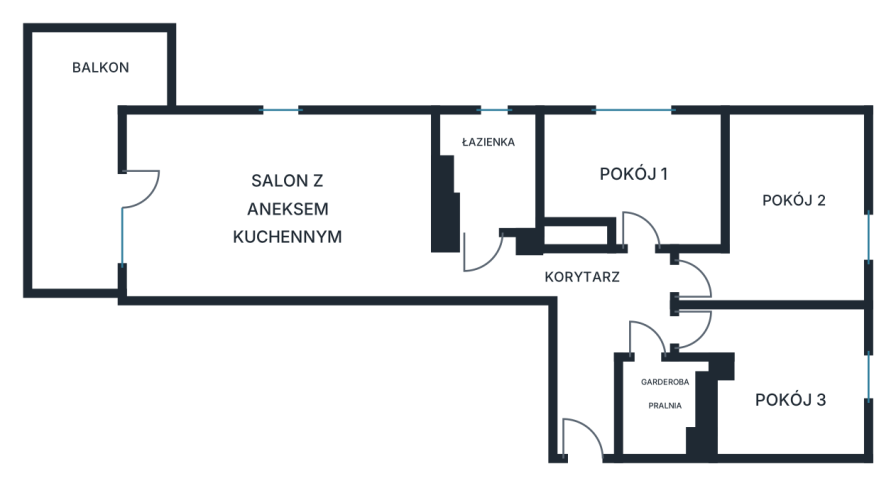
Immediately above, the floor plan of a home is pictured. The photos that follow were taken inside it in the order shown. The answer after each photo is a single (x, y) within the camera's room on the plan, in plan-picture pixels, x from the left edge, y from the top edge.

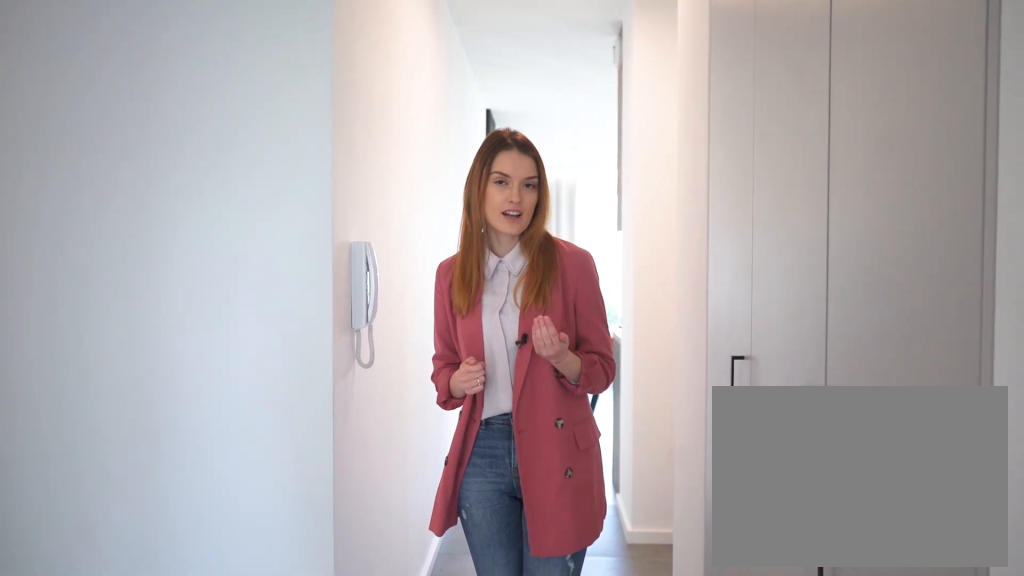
(576, 314)
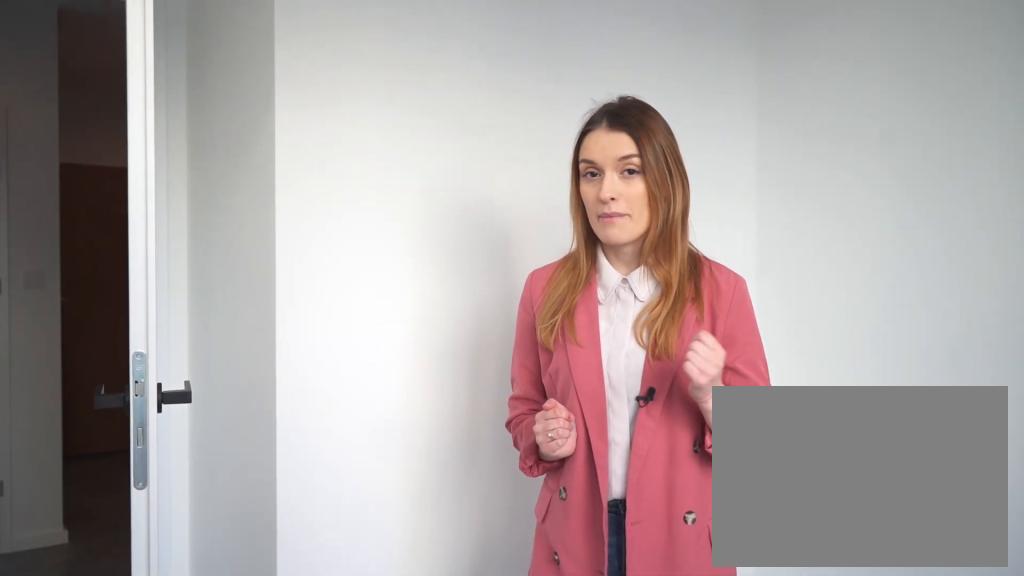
(638, 173)
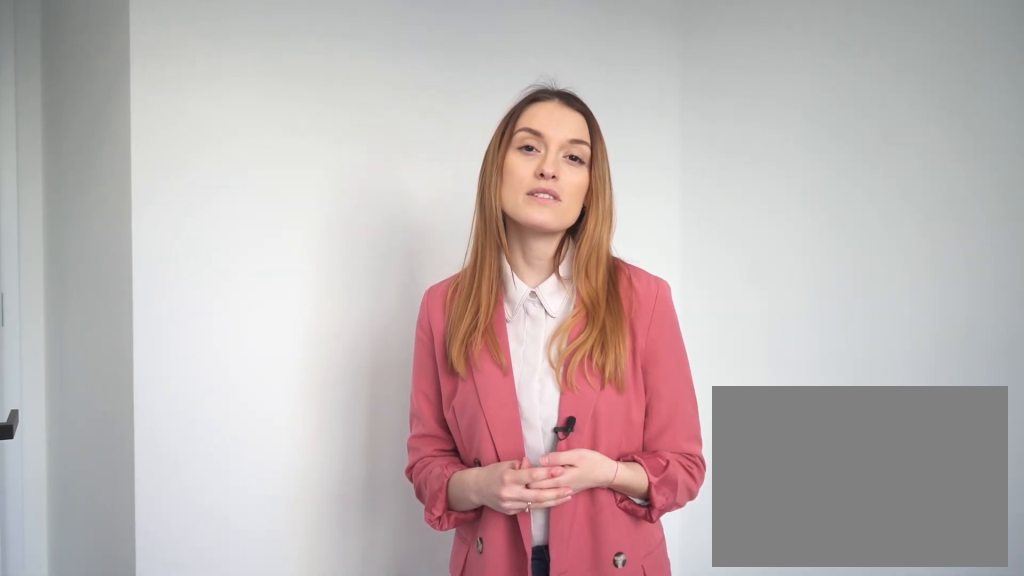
(637, 173)
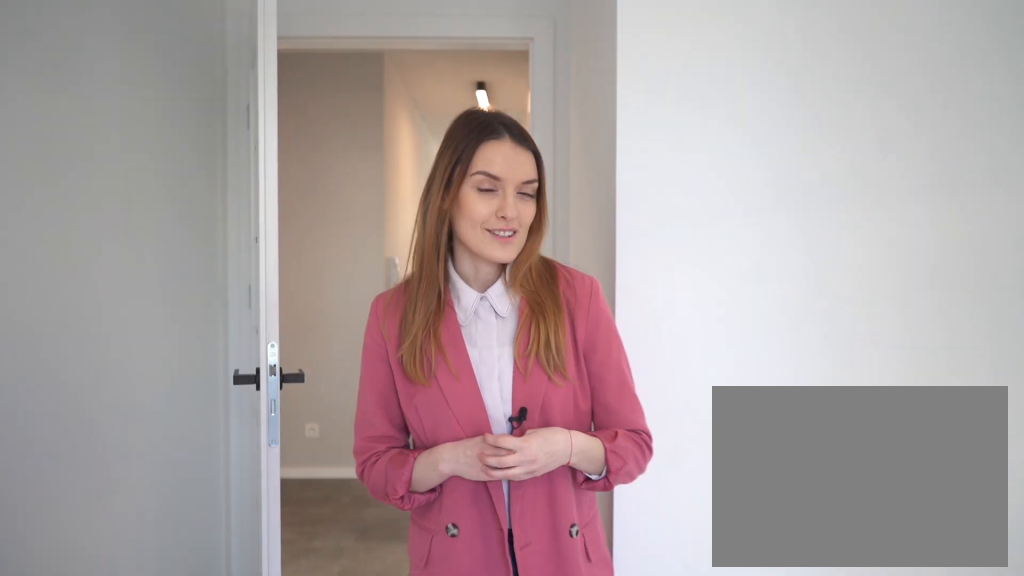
(790, 212)
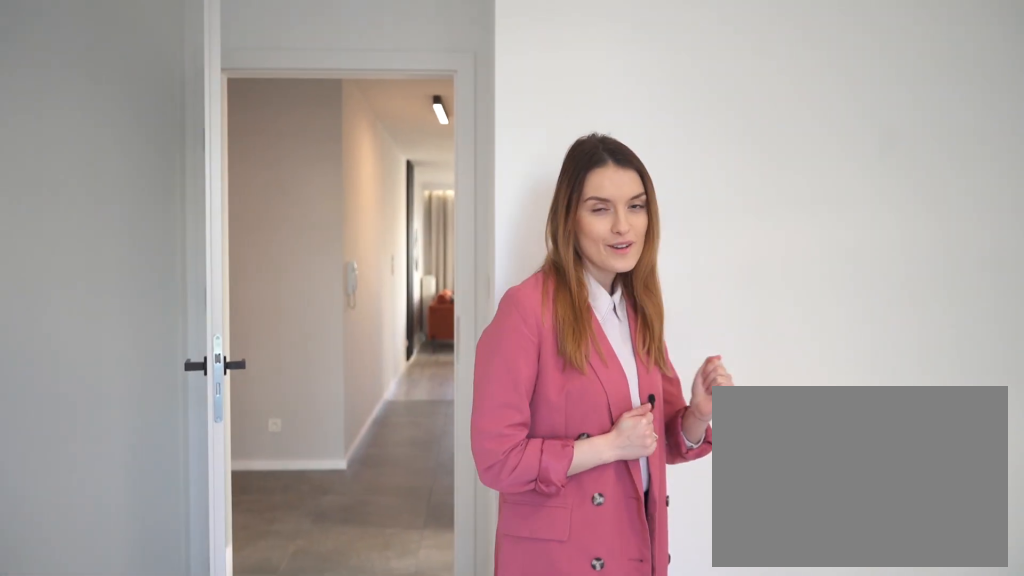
(790, 212)
